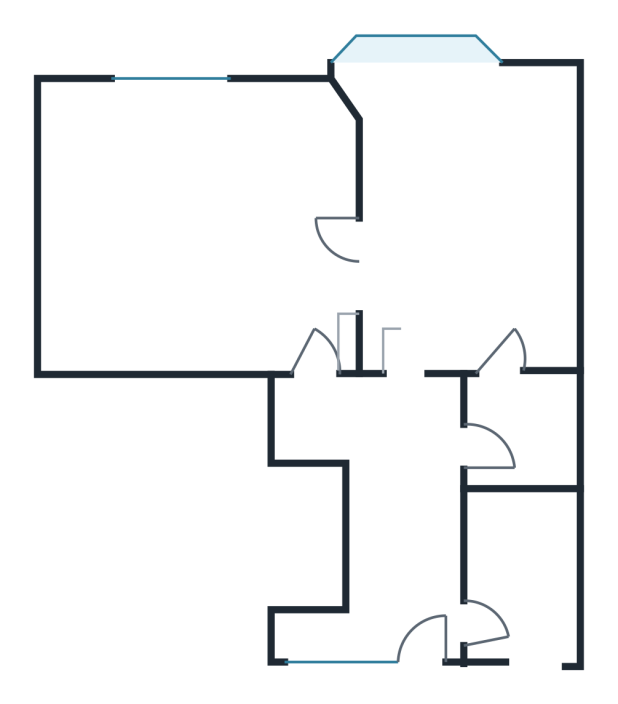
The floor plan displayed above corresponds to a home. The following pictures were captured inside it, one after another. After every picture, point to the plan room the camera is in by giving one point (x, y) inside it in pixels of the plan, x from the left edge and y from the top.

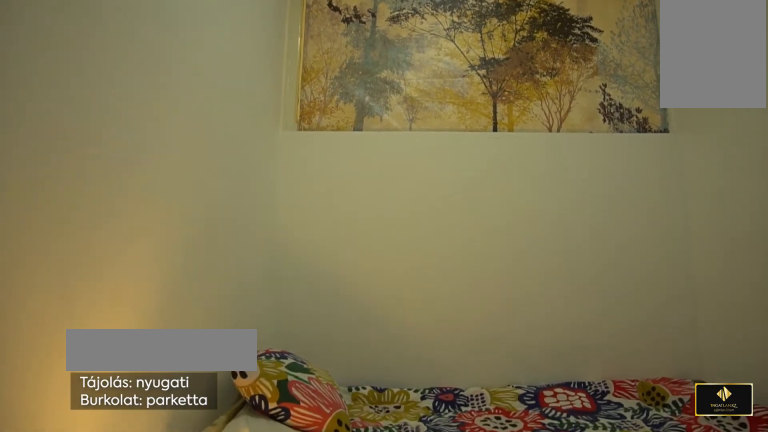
(530, 559)
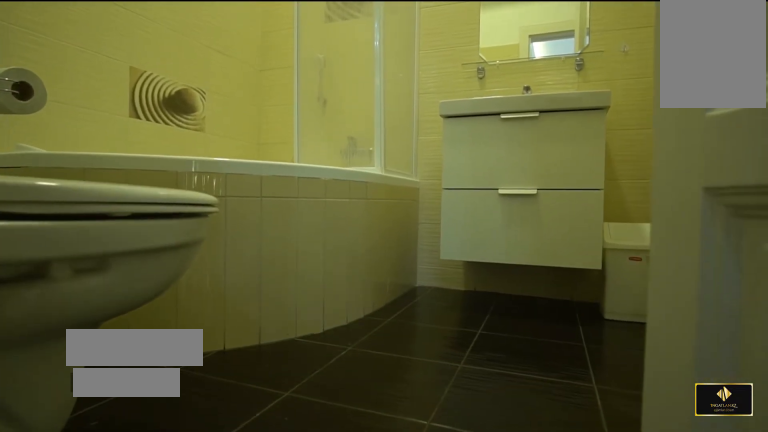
(530, 426)
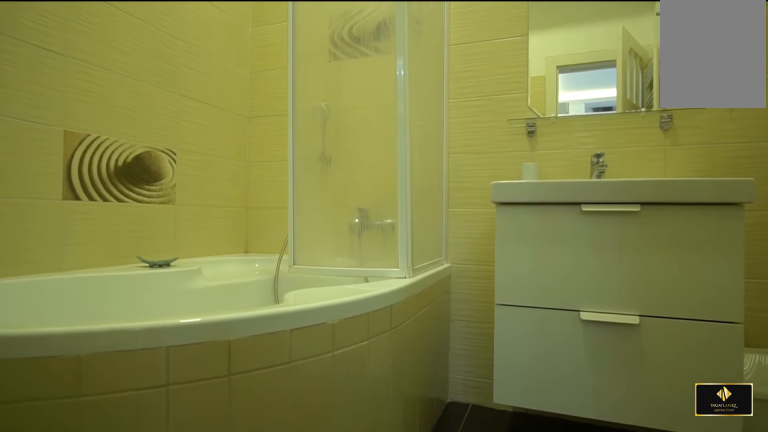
(530, 426)
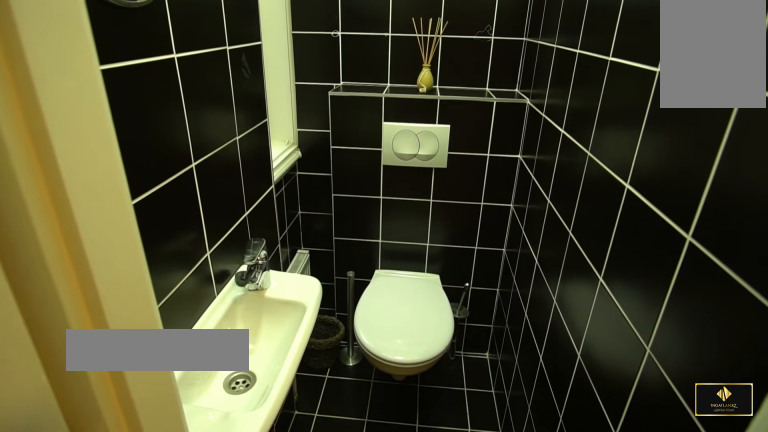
(310, 625)
